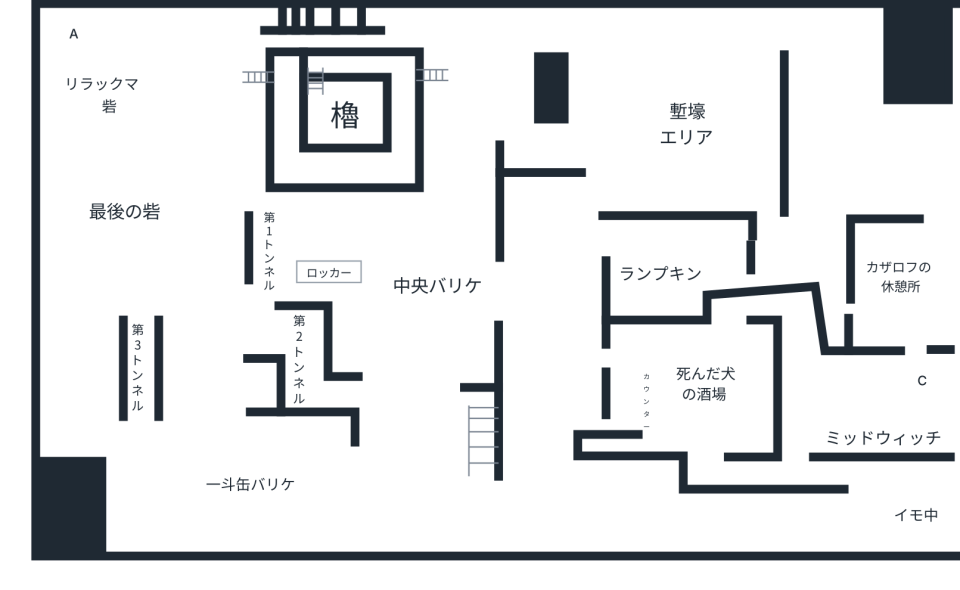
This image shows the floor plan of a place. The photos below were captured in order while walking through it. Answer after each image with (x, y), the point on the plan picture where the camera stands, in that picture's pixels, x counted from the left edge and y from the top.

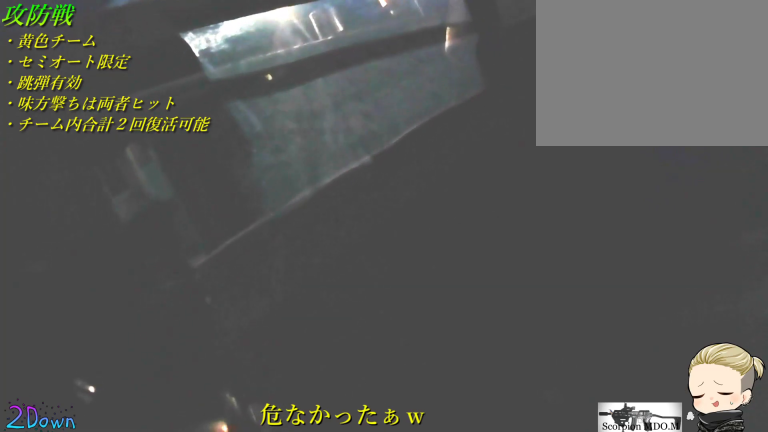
(271, 233)
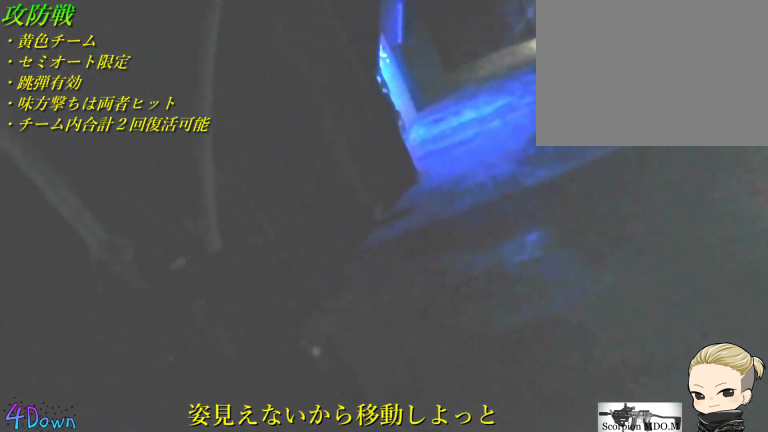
(208, 224)
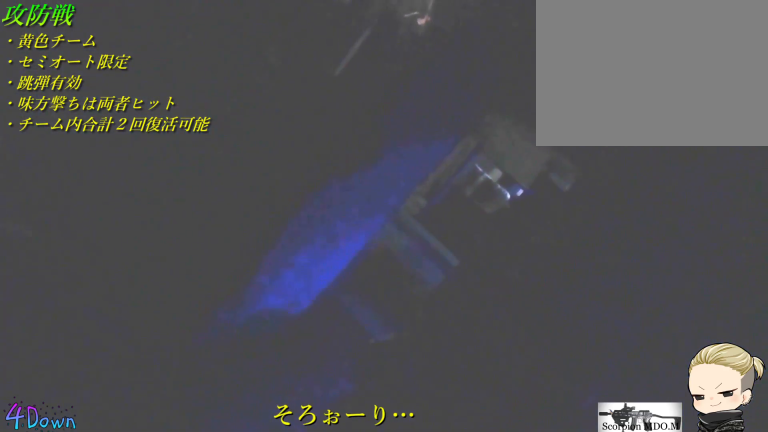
(199, 312)
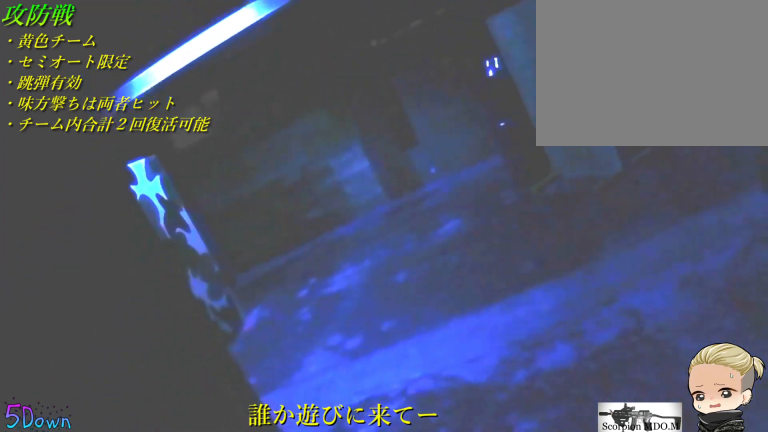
(340, 391)
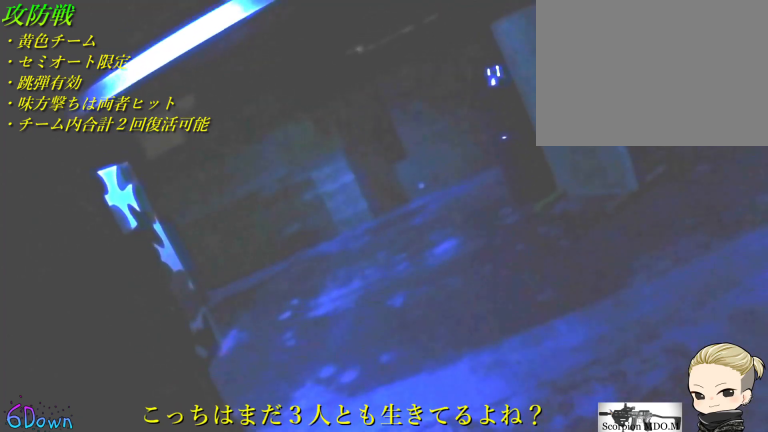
(340, 391)
